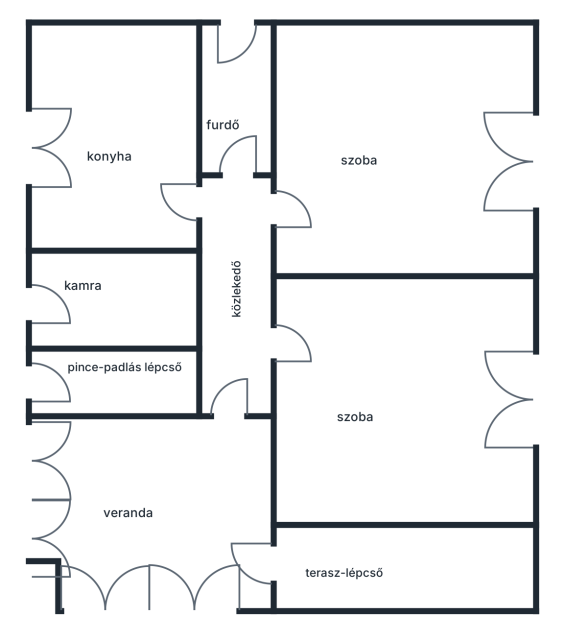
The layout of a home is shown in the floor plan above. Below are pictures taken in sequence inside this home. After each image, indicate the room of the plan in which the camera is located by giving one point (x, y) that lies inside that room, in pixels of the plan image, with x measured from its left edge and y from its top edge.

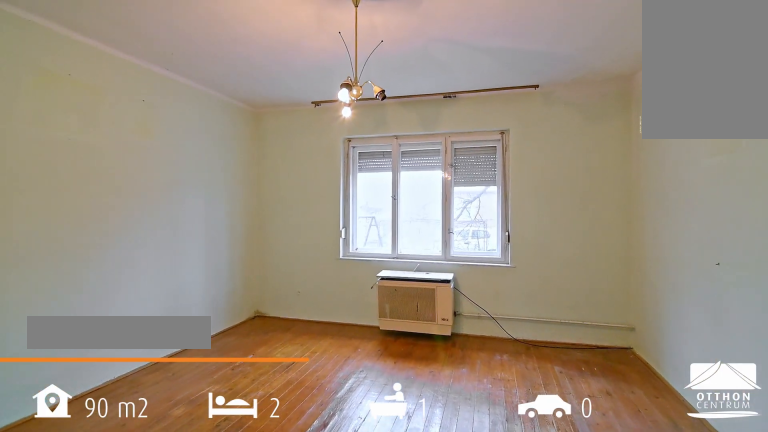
(405, 403)
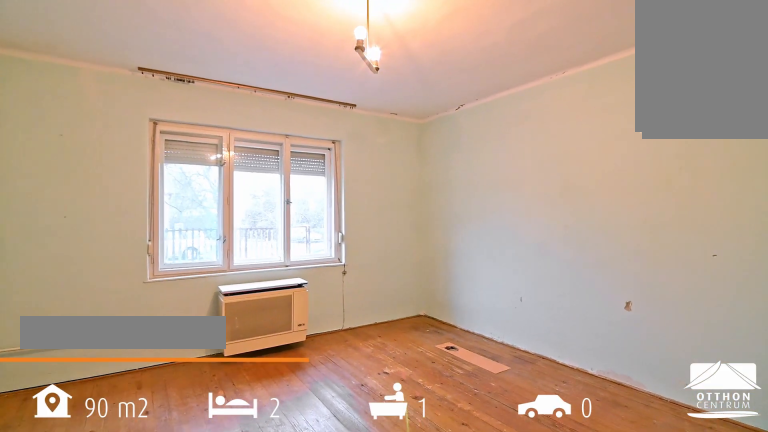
(405, 164)
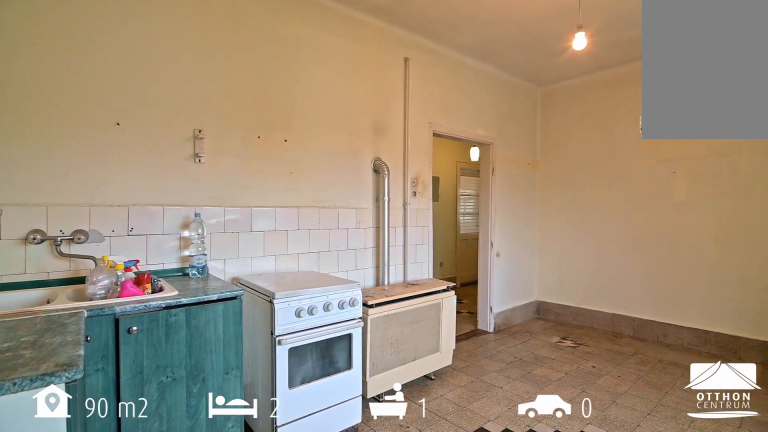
(130, 128)
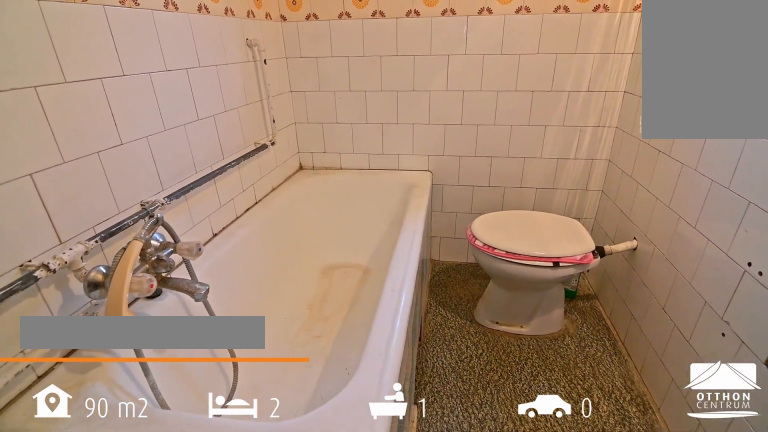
(240, 137)
